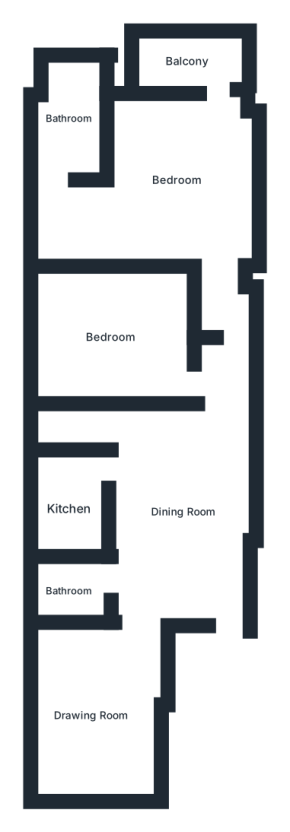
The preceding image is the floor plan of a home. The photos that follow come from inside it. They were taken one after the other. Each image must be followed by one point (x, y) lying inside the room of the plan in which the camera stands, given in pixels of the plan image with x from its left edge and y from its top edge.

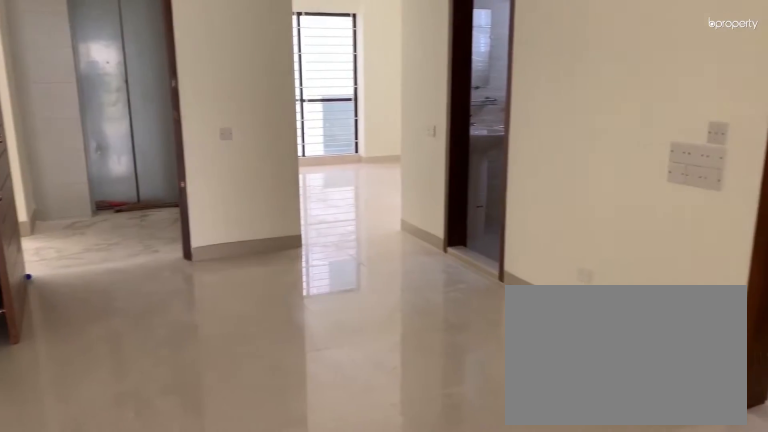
(182, 505)
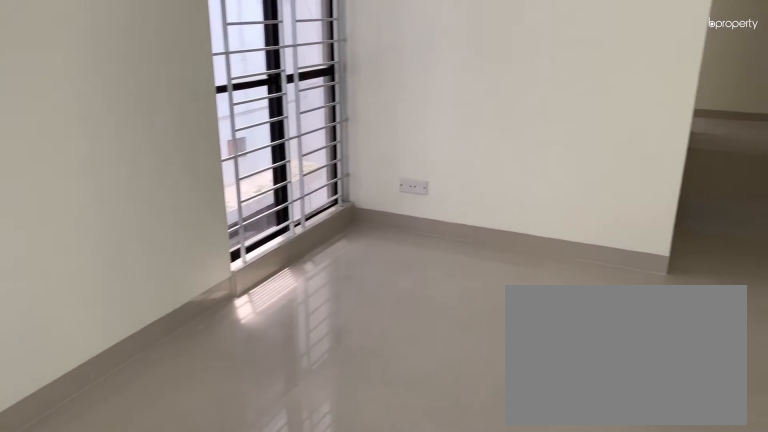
(92, 715)
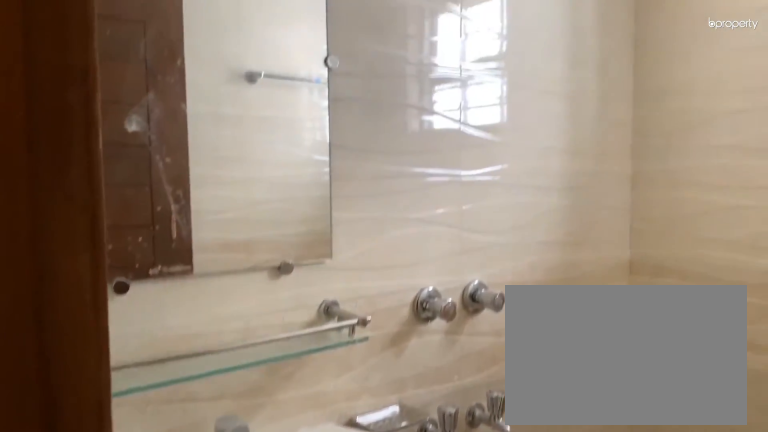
(71, 589)
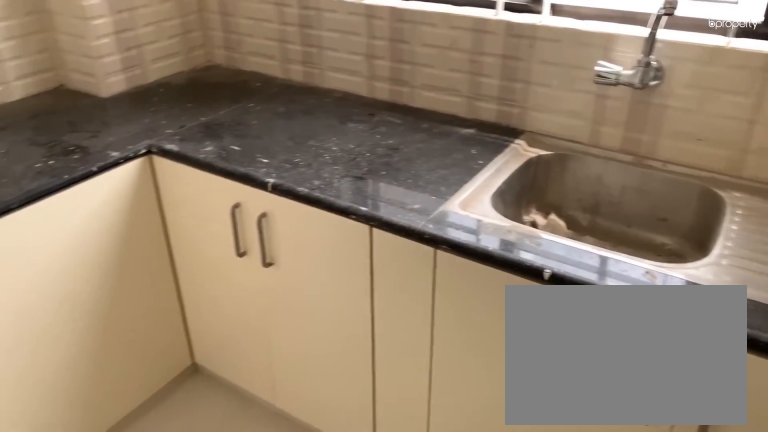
(69, 504)
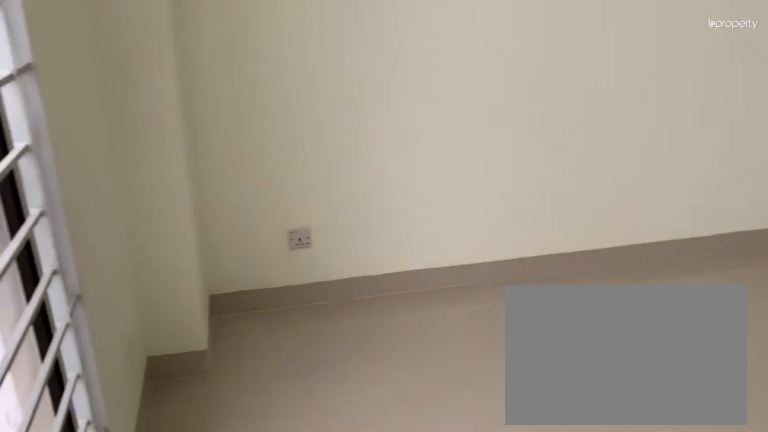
(110, 337)
